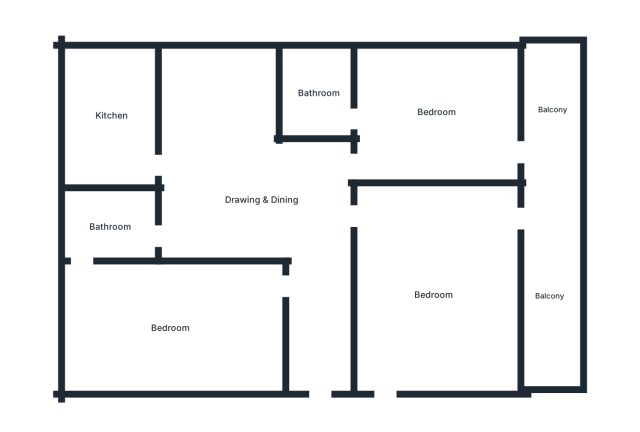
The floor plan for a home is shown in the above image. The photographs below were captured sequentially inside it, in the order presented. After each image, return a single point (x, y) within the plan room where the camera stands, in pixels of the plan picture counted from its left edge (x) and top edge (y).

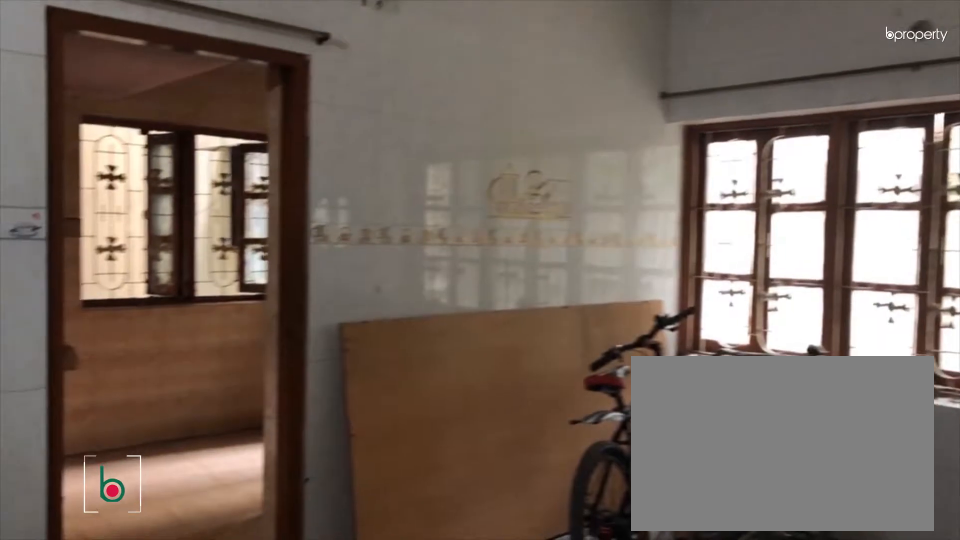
(261, 203)
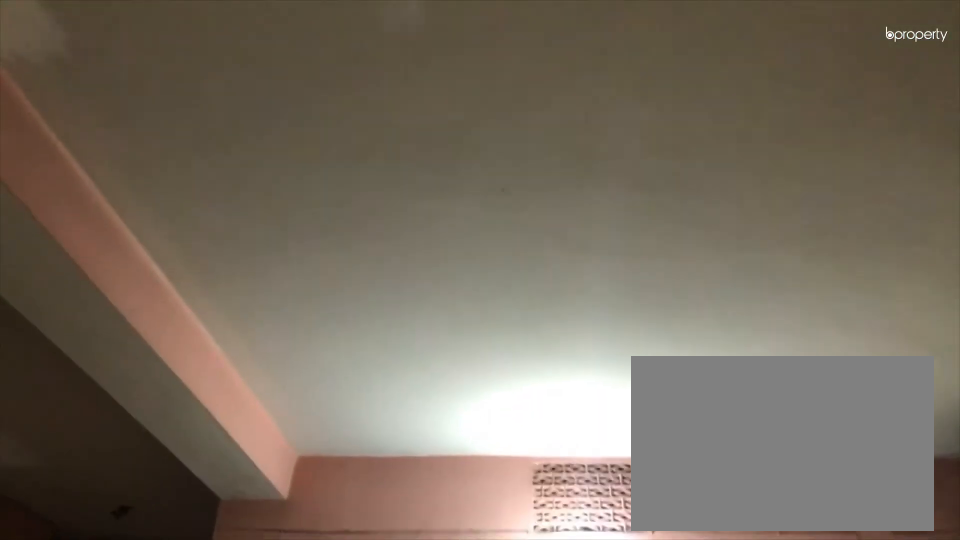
(261, 203)
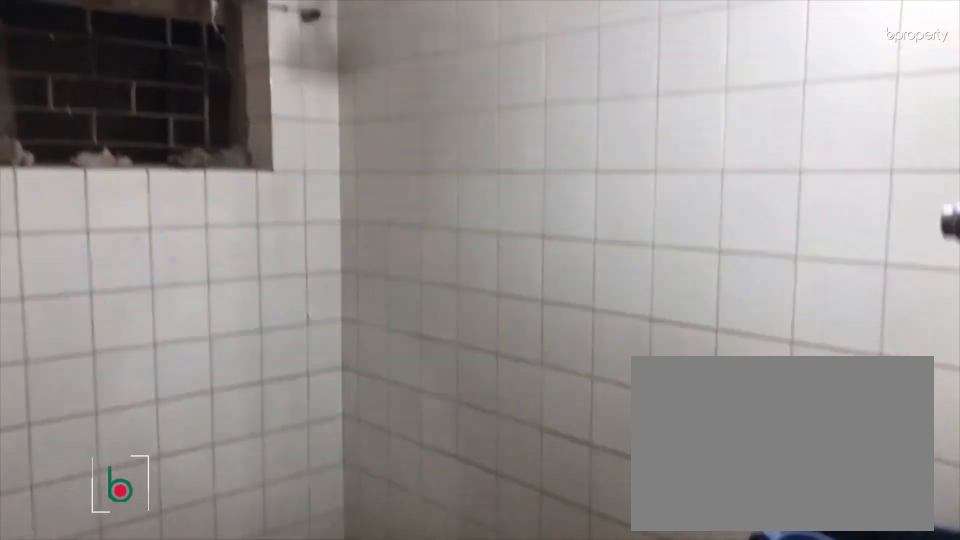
(110, 227)
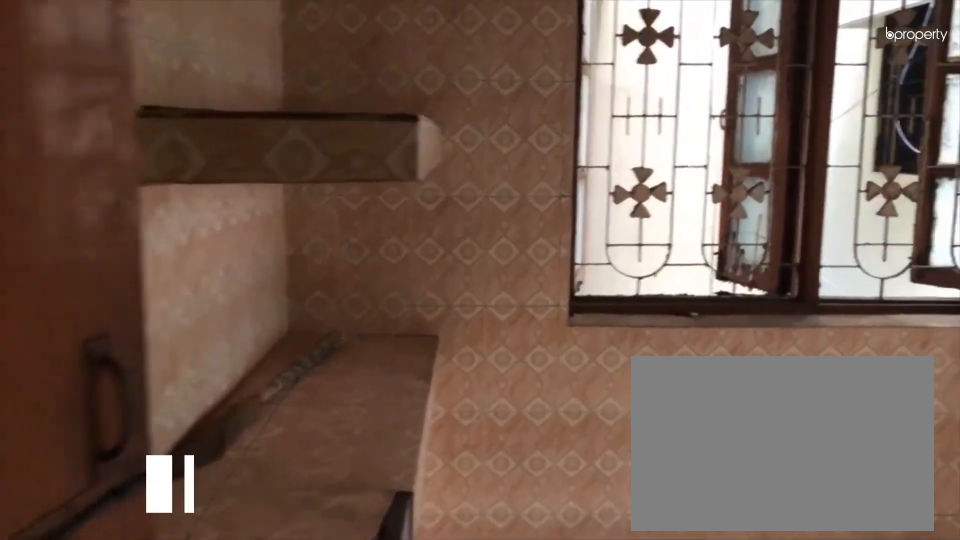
(112, 114)
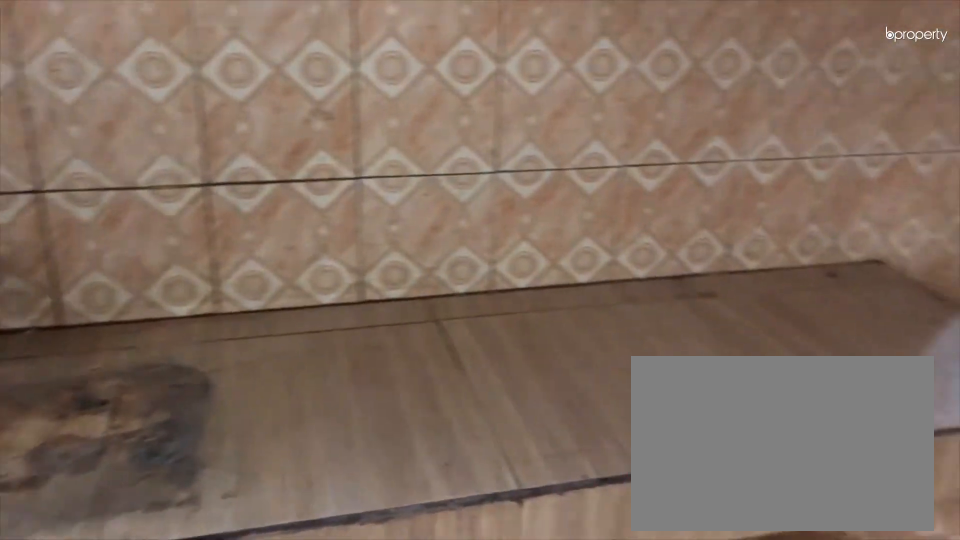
(112, 114)
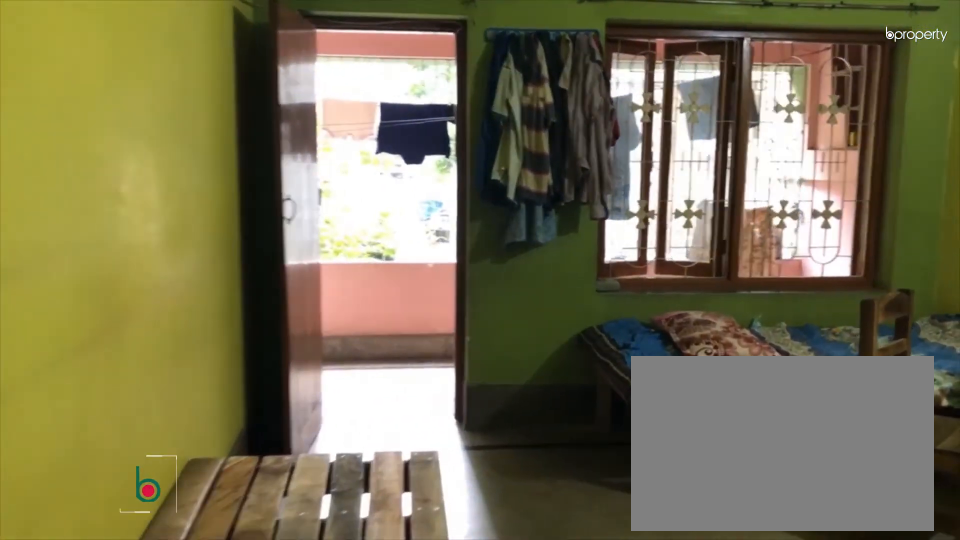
(435, 294)
